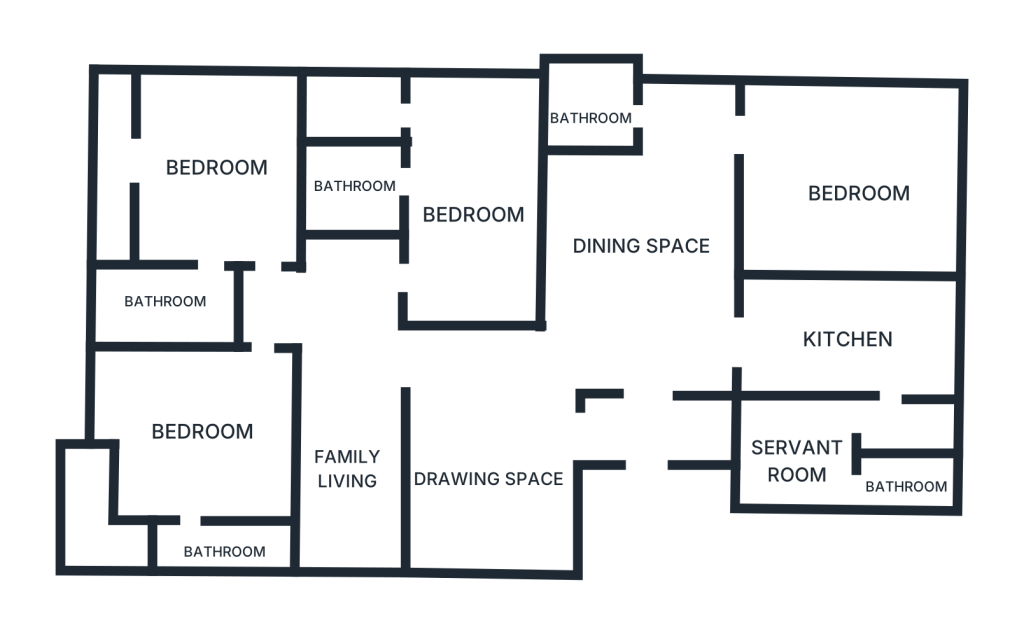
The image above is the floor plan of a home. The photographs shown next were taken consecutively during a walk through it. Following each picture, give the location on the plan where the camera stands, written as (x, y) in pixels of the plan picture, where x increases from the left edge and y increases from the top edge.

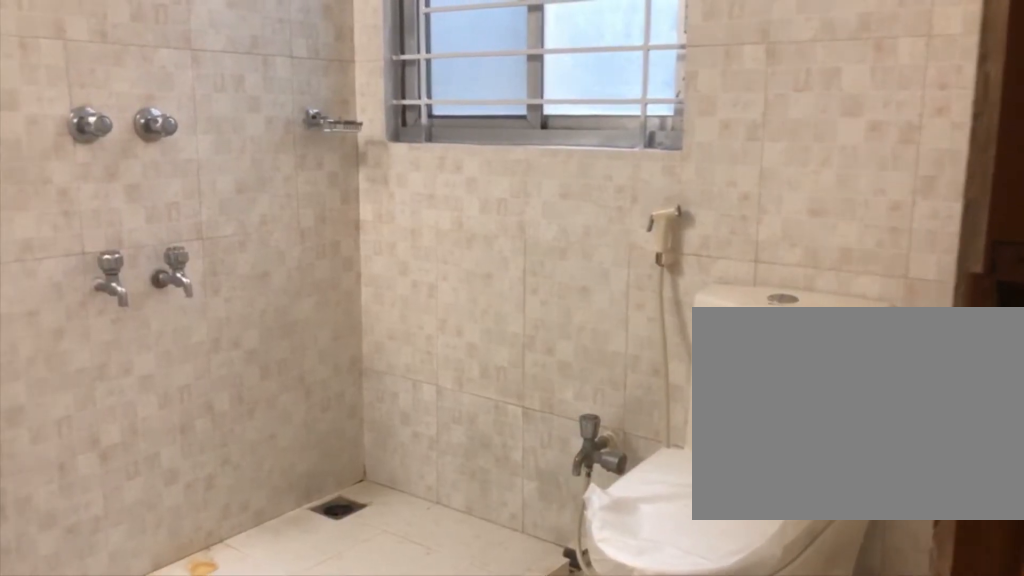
(623, 106)
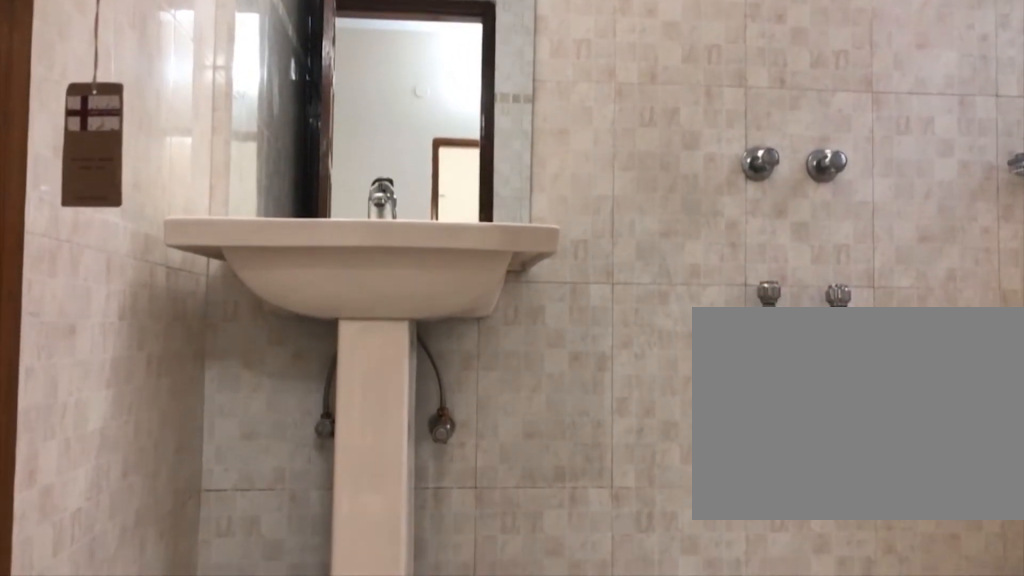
(591, 119)
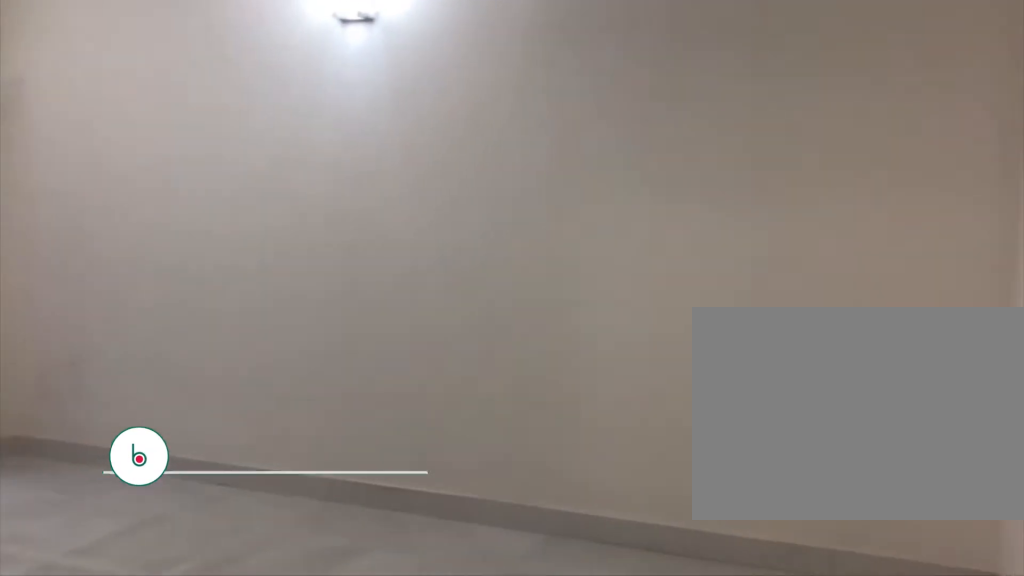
(424, 287)
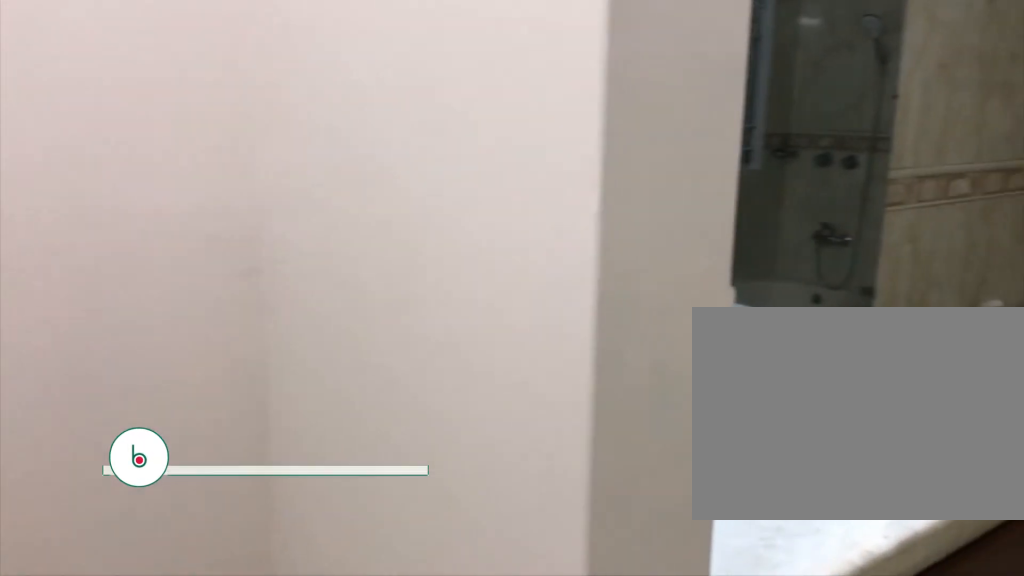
(166, 305)
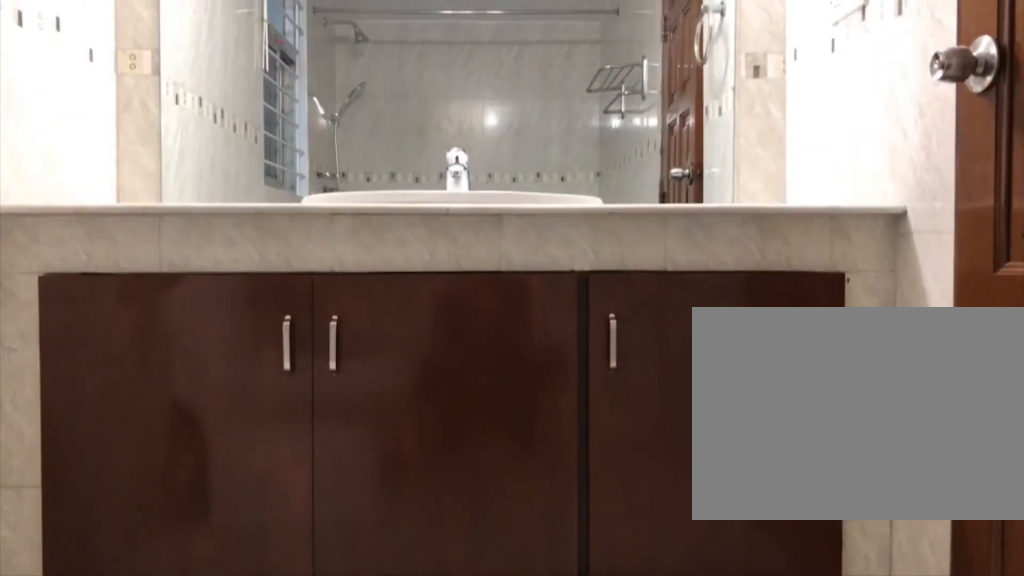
(190, 535)
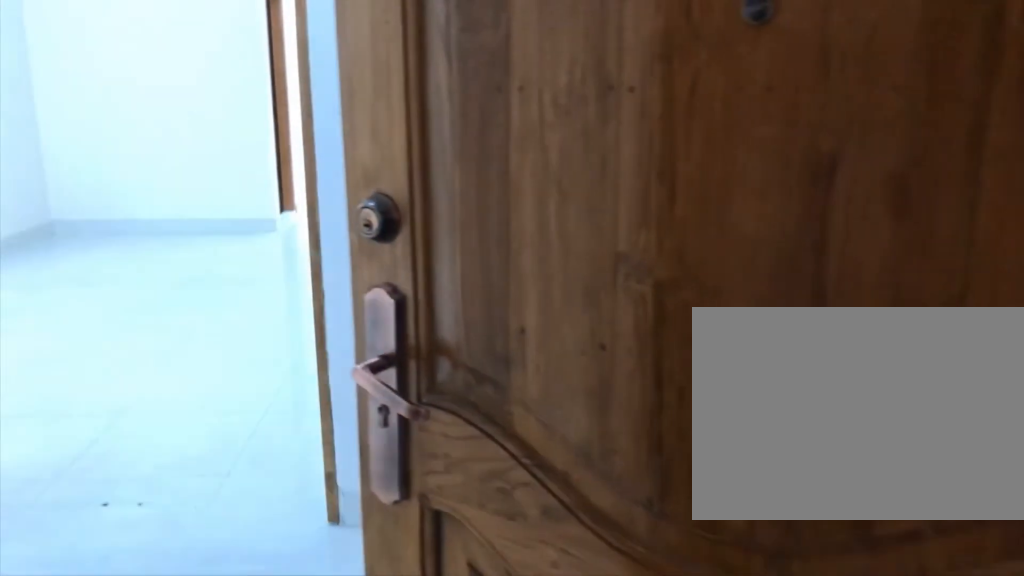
(682, 440)
